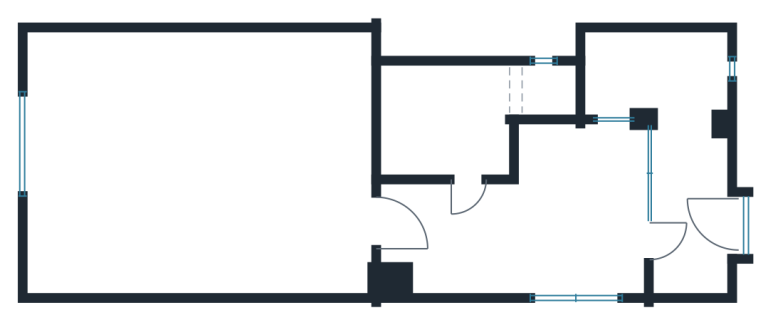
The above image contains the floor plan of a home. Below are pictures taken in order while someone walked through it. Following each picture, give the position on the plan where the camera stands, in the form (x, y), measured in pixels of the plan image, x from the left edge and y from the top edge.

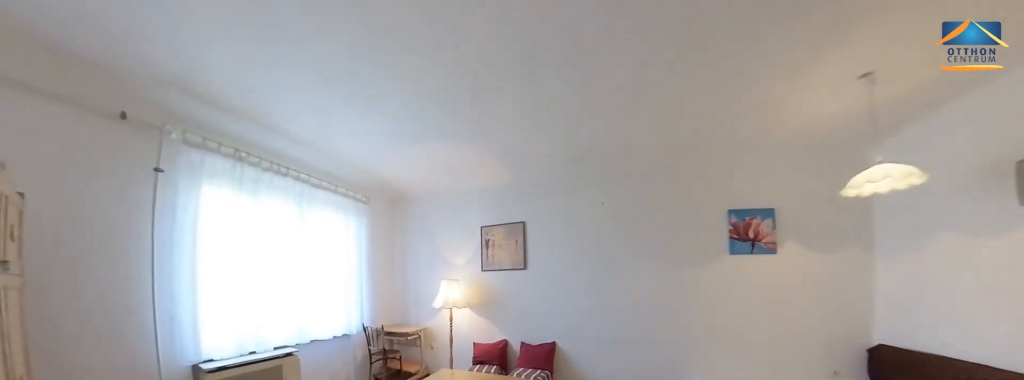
(192, 237)
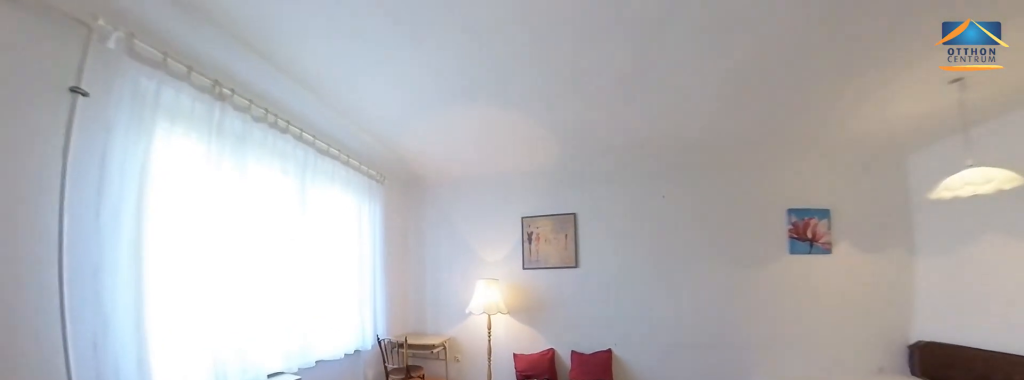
(140, 238)
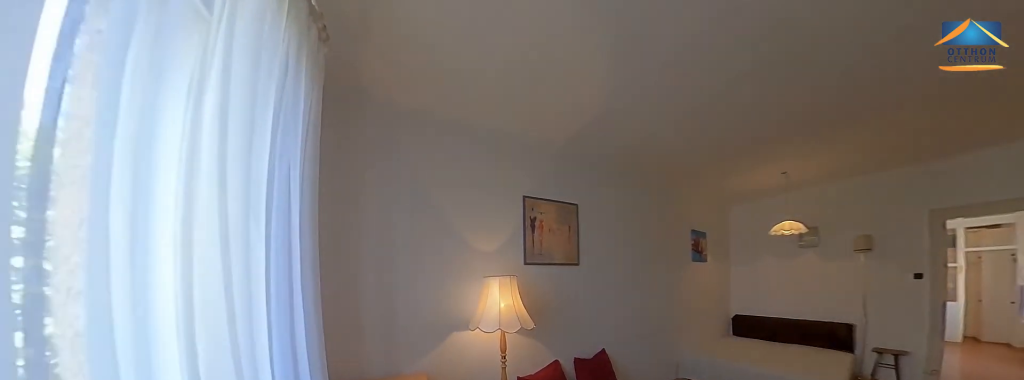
(73, 181)
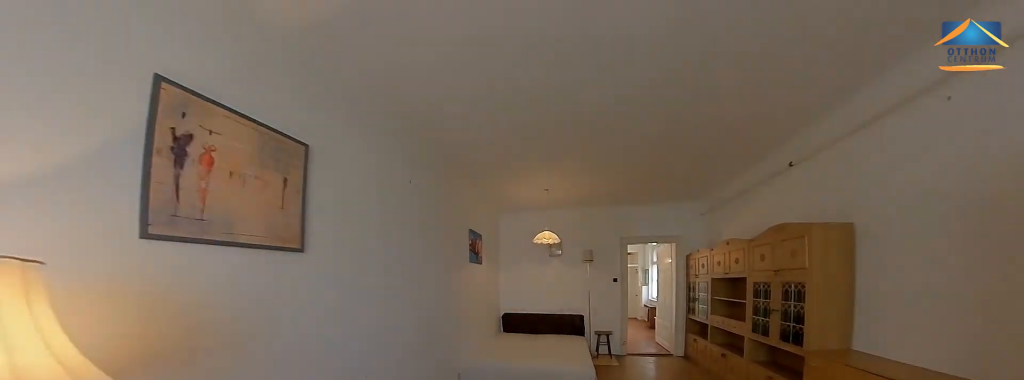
(88, 138)
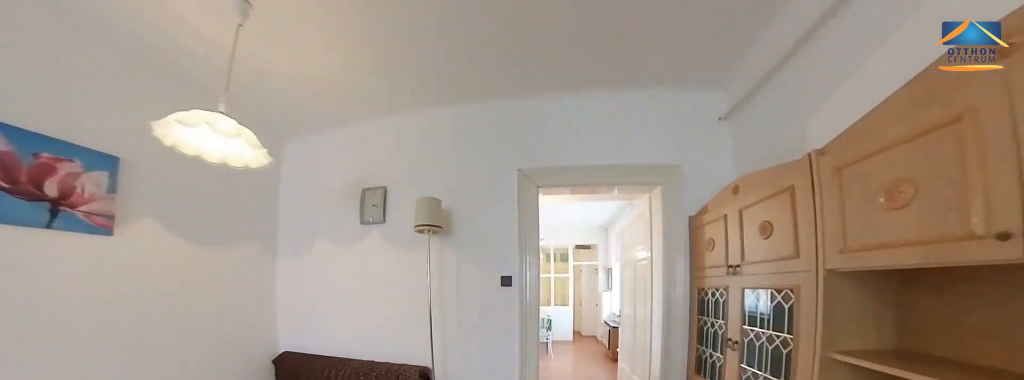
(268, 167)
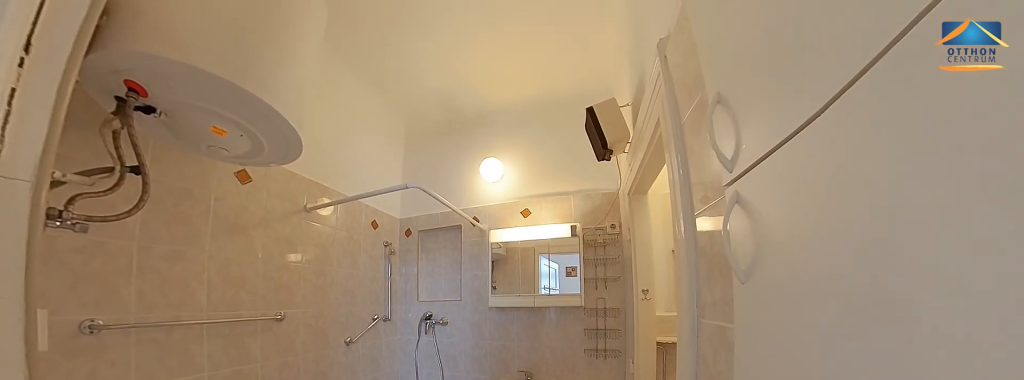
(472, 123)
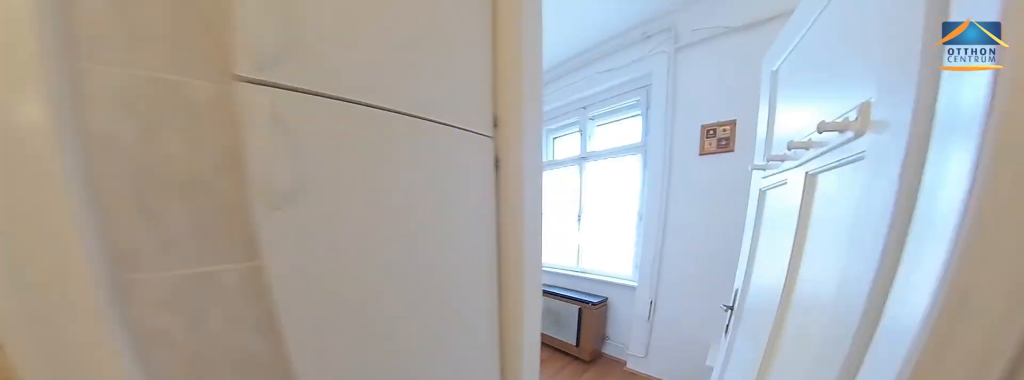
(472, 143)
